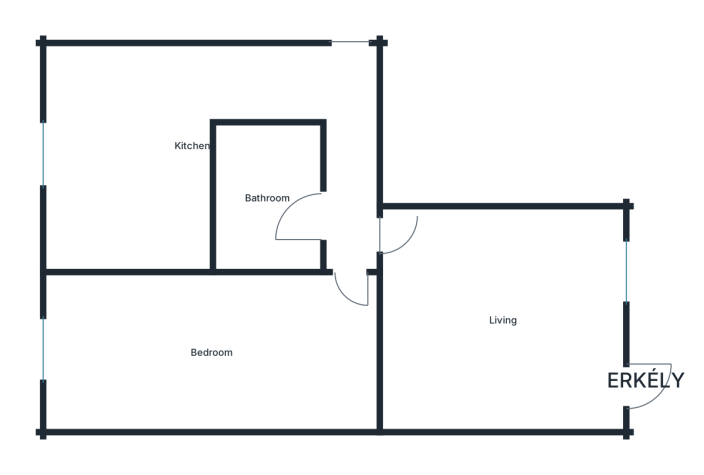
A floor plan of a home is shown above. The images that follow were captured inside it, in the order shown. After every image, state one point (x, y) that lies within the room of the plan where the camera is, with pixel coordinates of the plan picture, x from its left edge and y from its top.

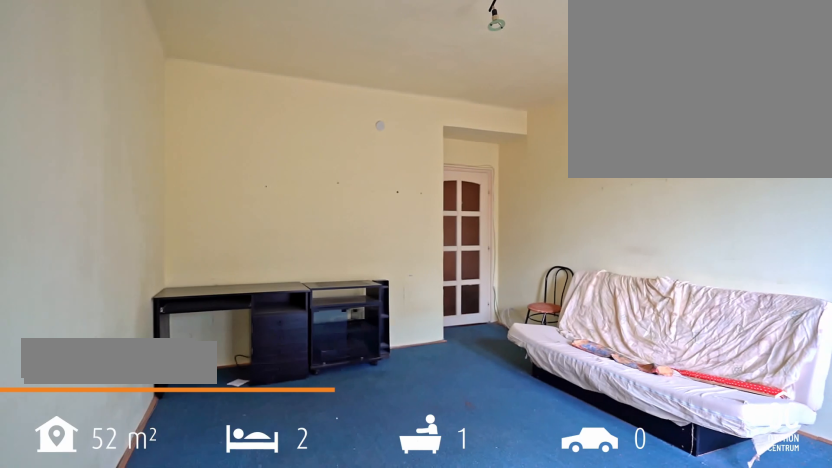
(503, 320)
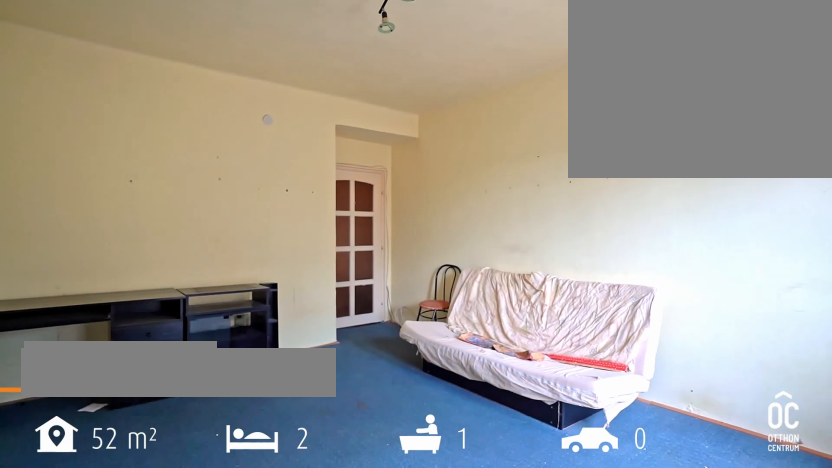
(503, 320)
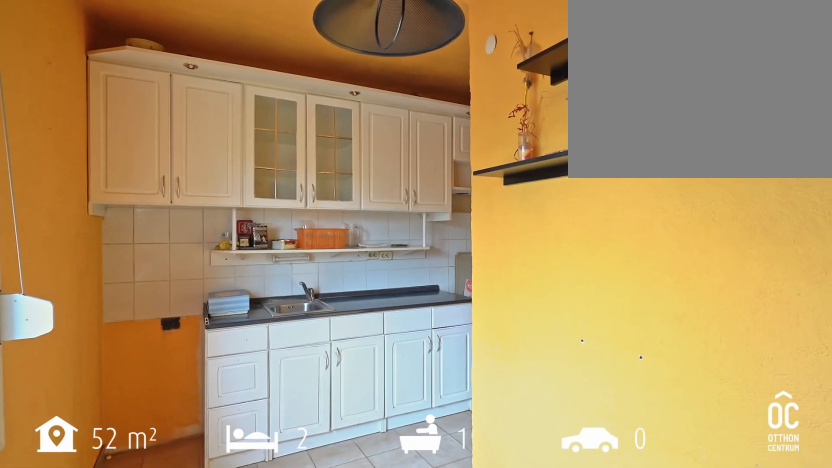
(127, 144)
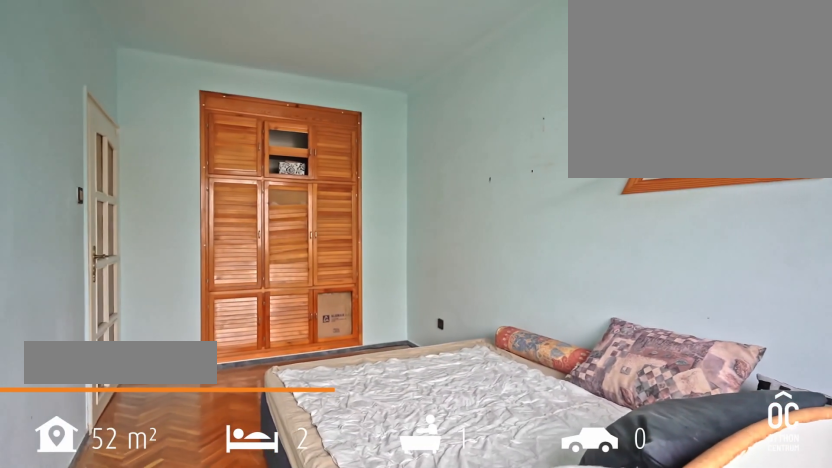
(209, 349)
